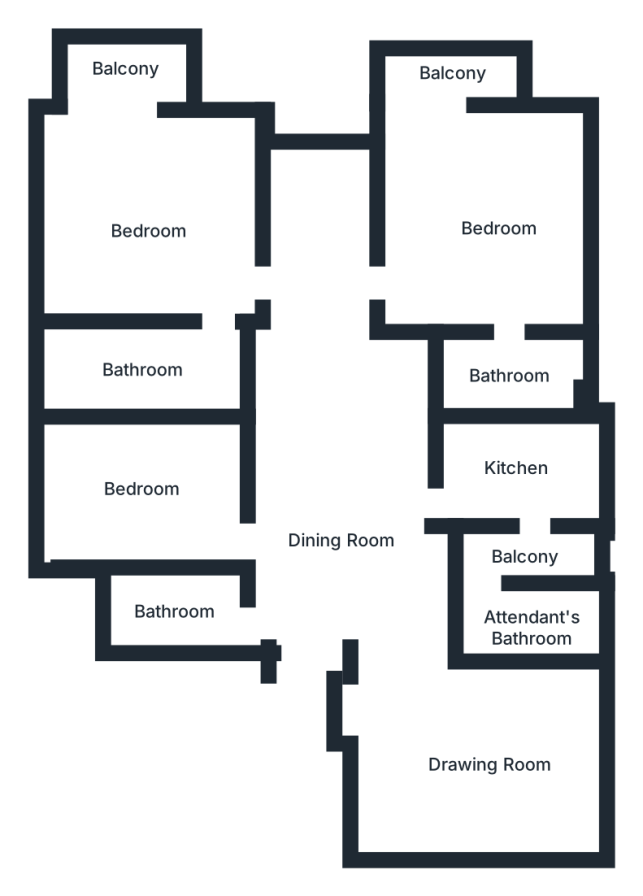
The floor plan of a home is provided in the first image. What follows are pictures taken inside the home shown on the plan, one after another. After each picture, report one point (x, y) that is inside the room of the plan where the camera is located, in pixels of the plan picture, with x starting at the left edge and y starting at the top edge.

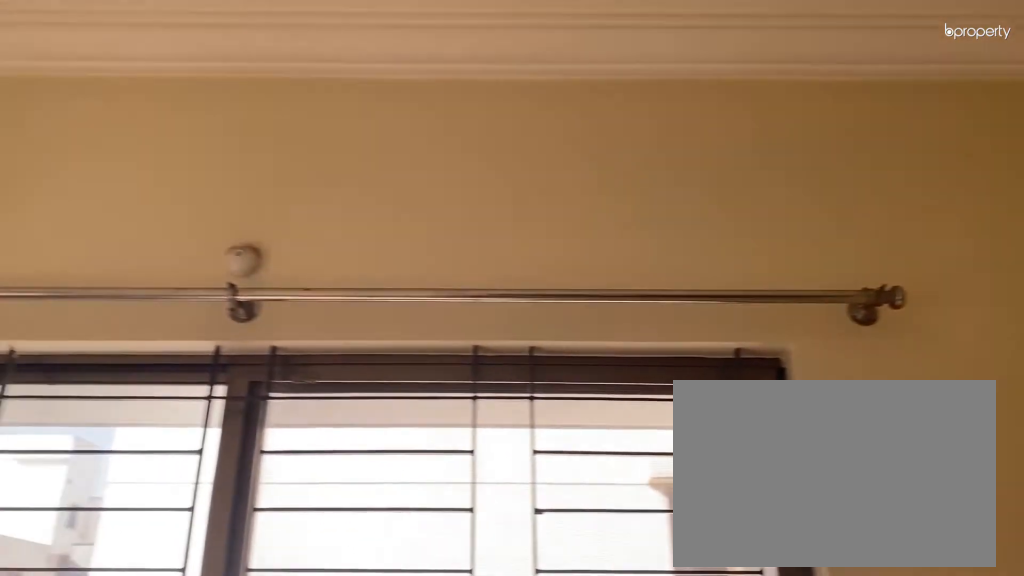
(474, 761)
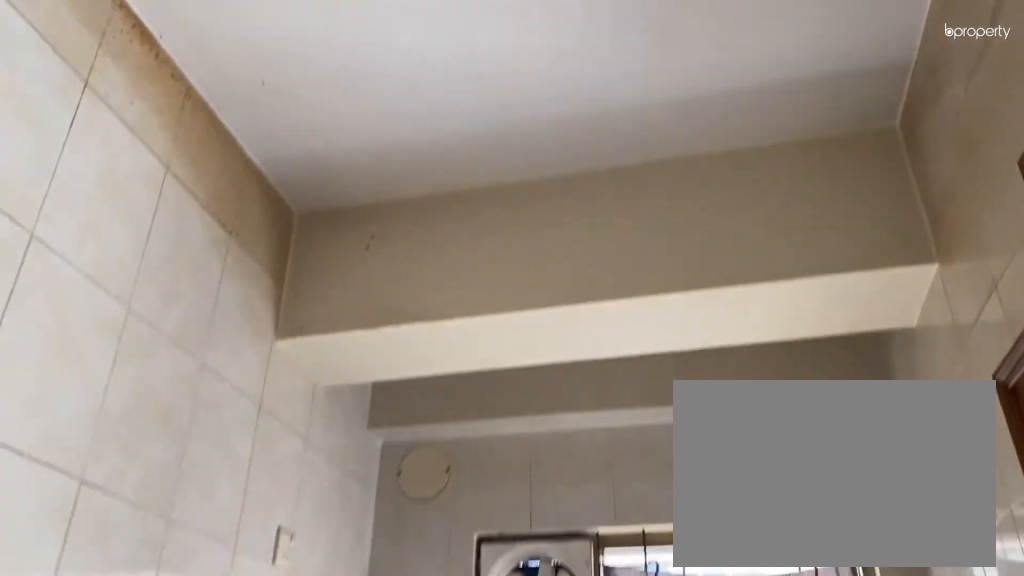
(513, 469)
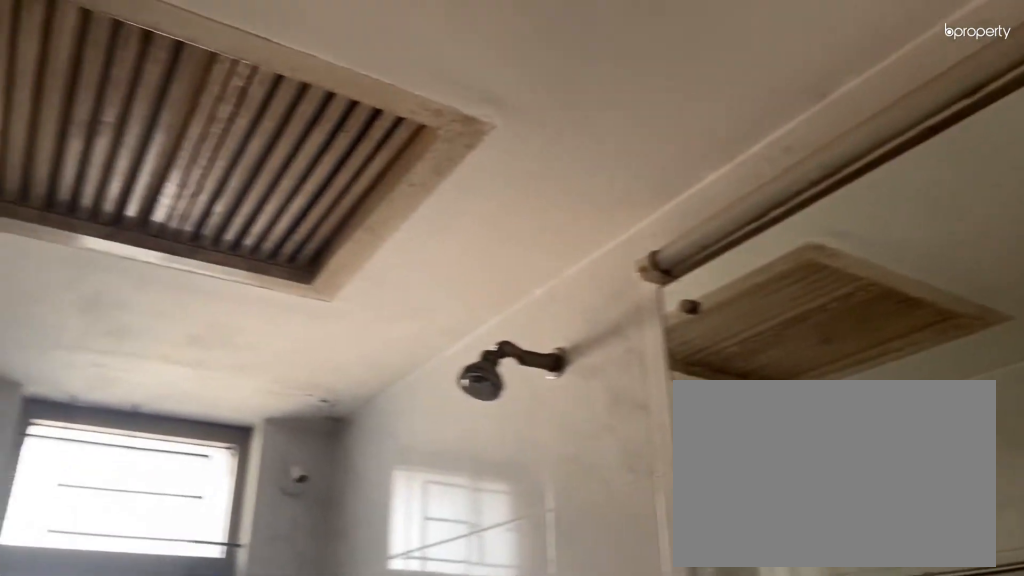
(172, 607)
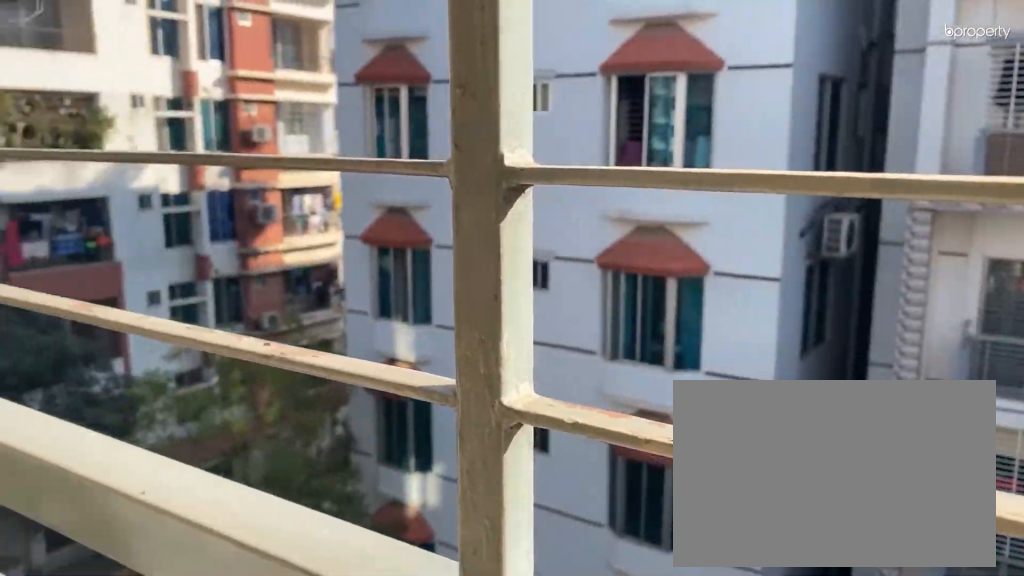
(127, 72)
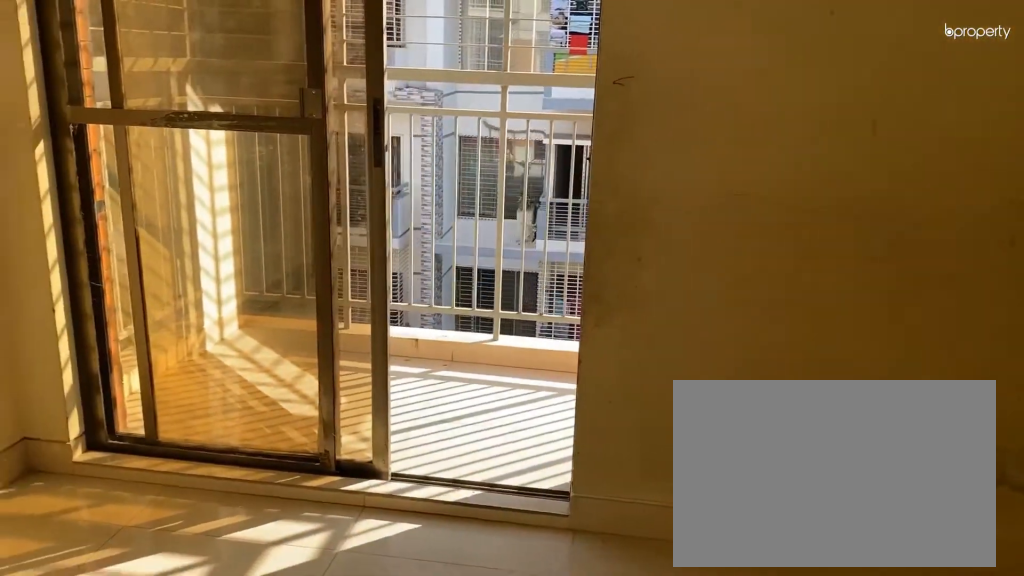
(500, 235)
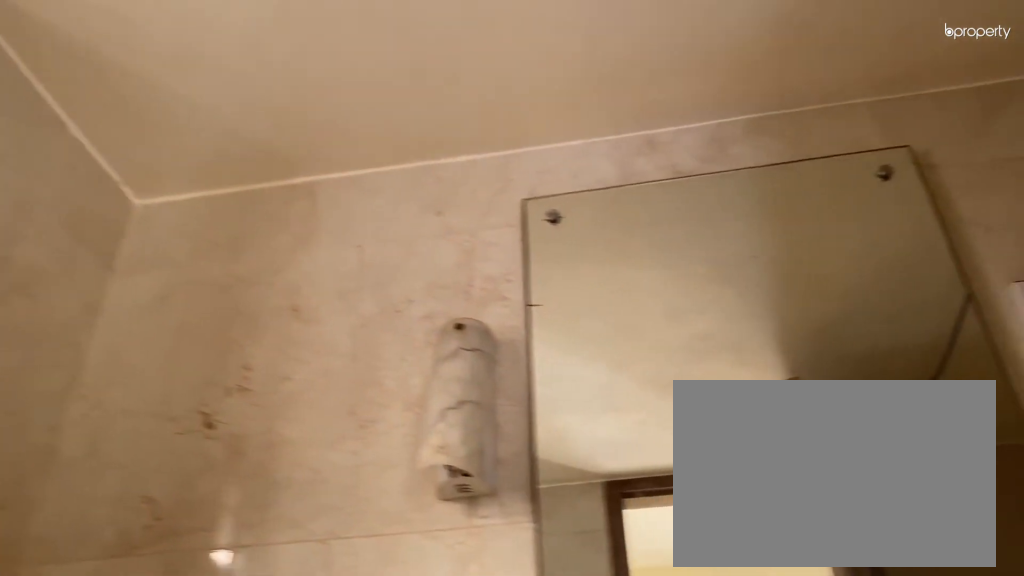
(505, 370)
